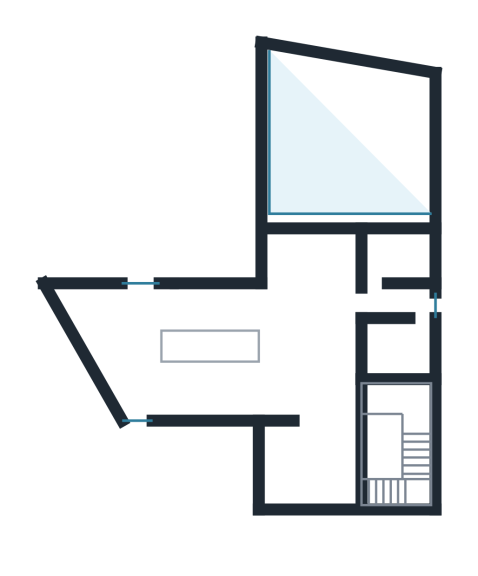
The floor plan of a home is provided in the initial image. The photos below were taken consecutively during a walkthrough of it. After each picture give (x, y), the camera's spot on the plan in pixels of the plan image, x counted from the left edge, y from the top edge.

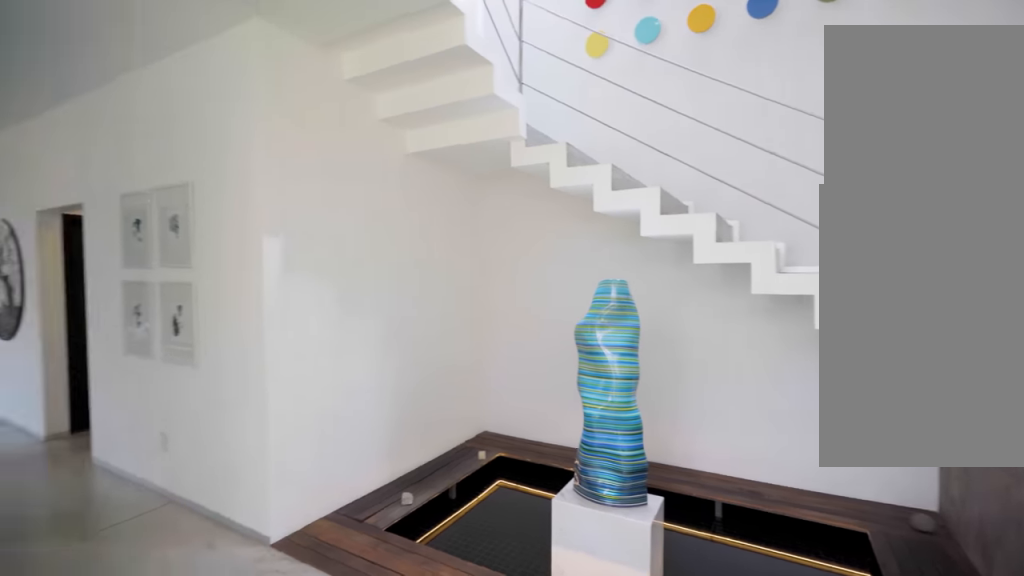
(334, 426)
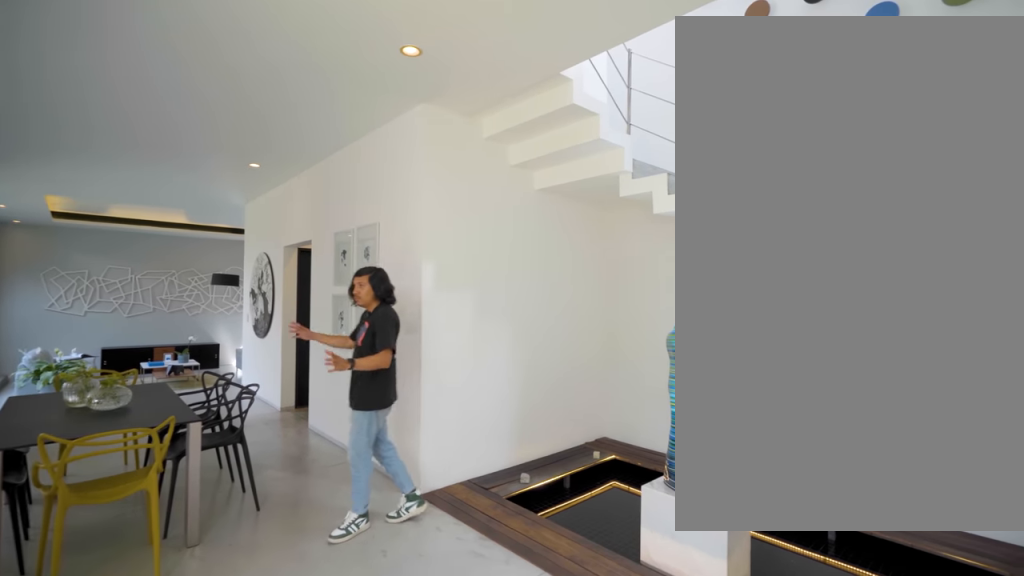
(330, 459)
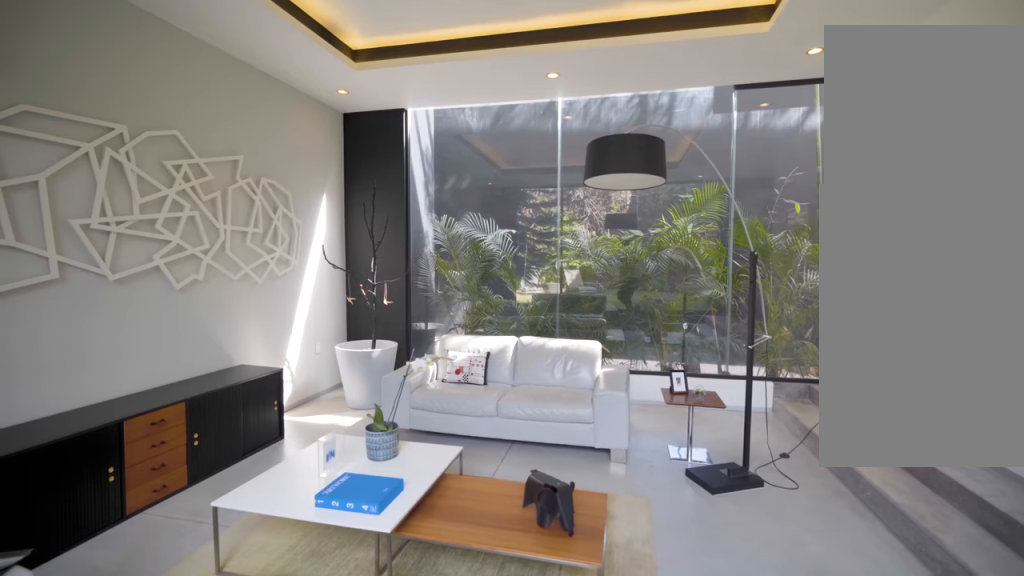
(300, 198)
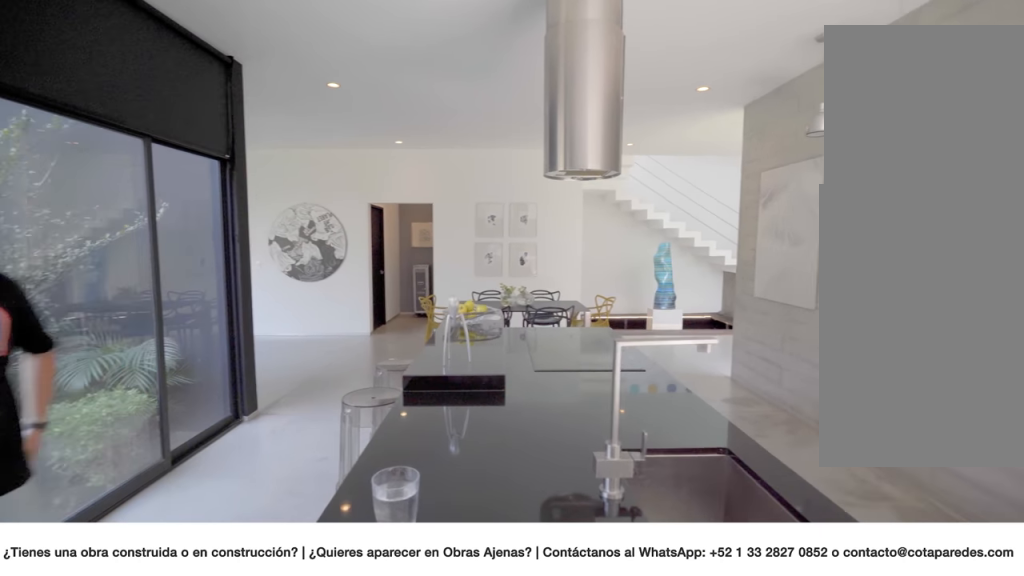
(140, 345)
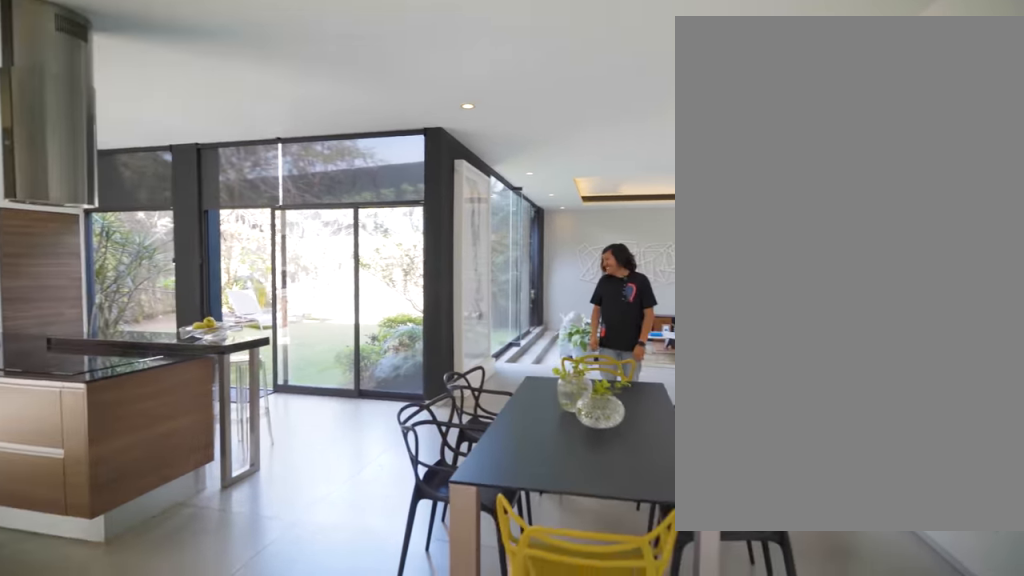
(317, 392)
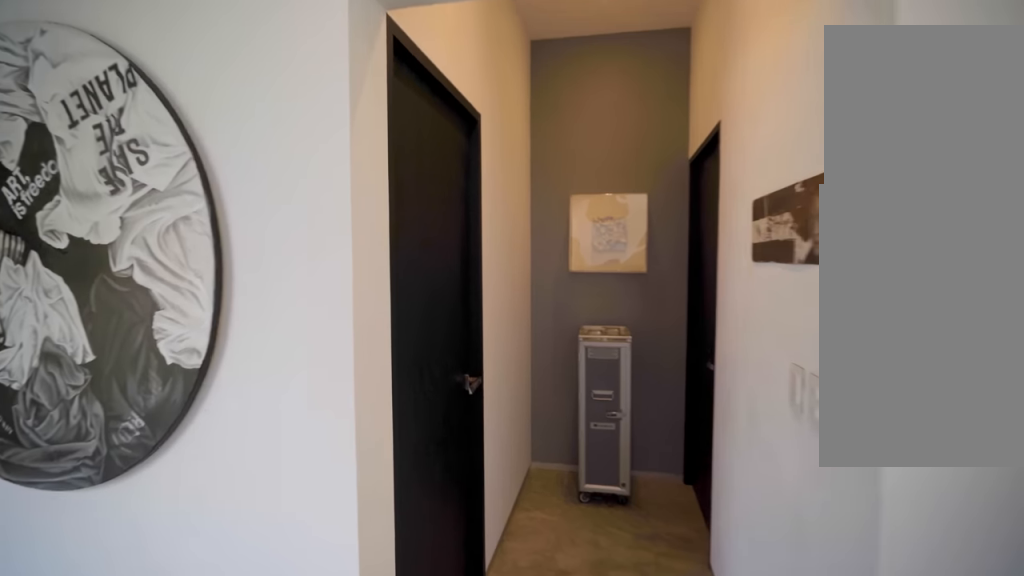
(309, 312)
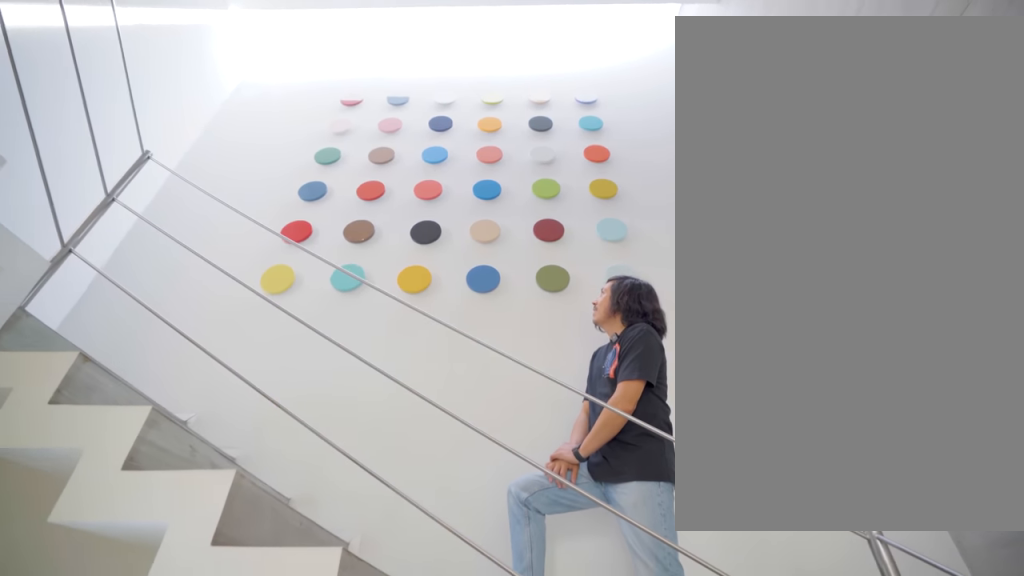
(338, 444)
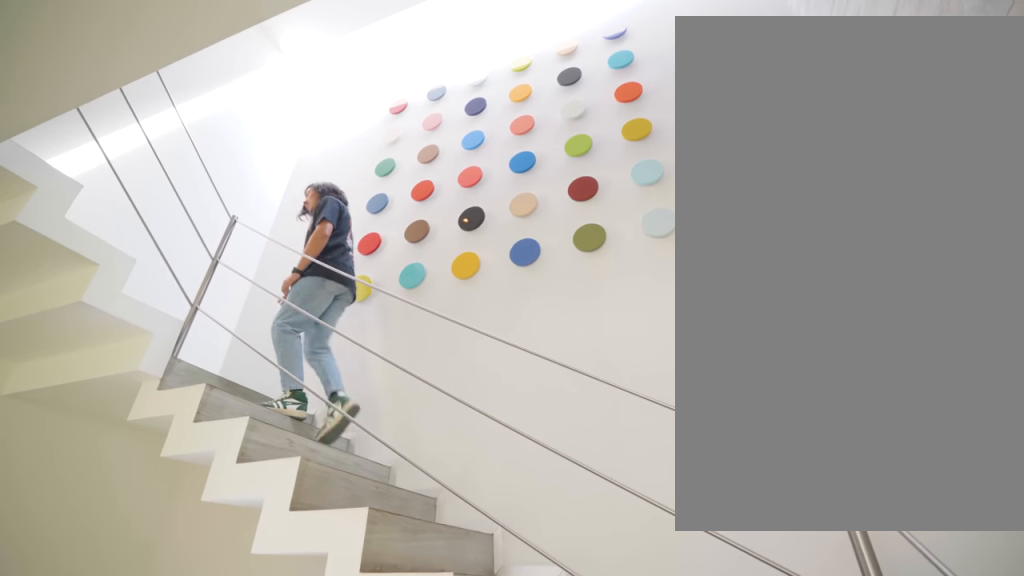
(338, 445)
